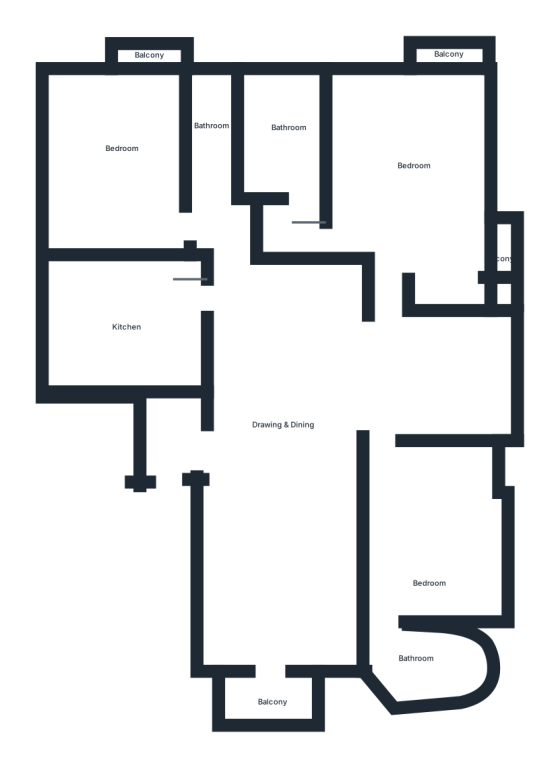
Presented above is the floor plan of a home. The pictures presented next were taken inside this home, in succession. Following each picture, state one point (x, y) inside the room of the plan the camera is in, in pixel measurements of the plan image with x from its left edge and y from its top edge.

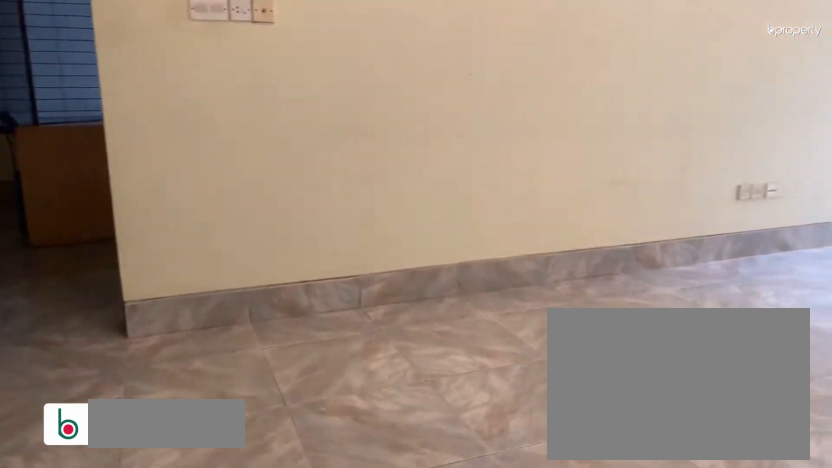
(284, 413)
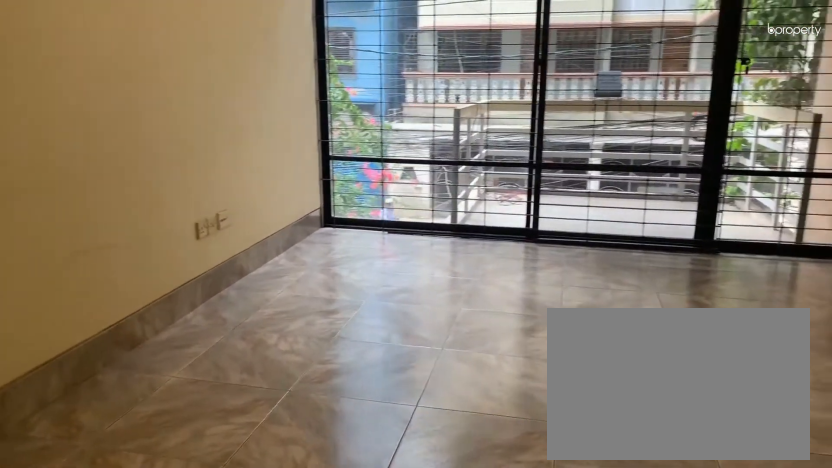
(284, 413)
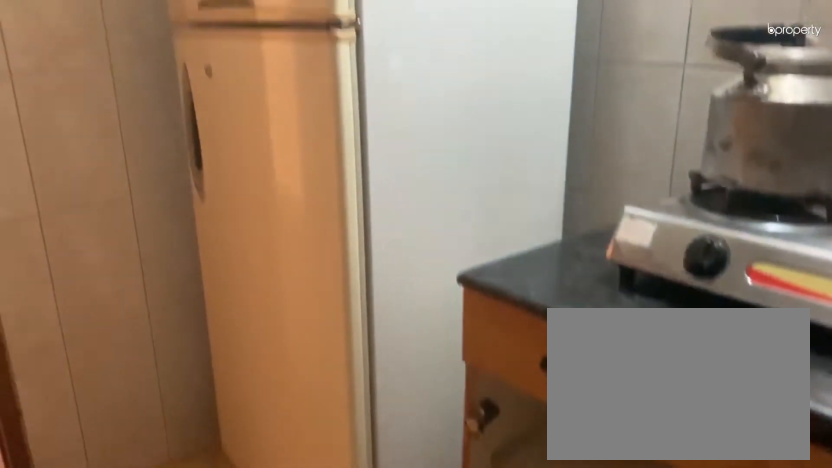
(123, 323)
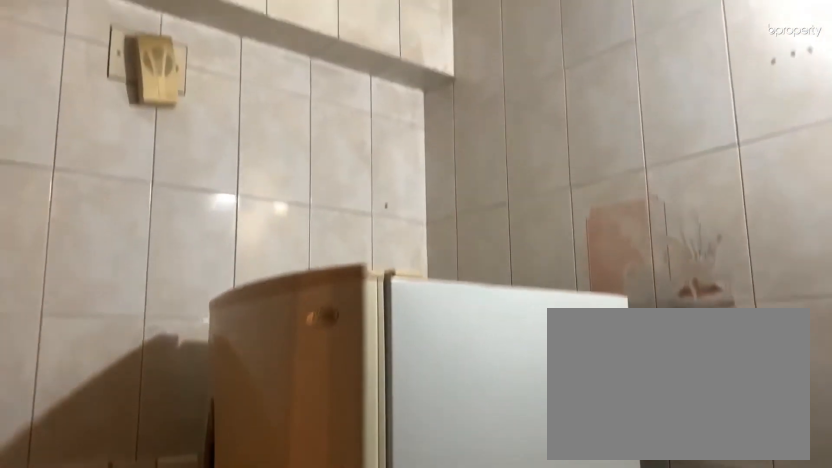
(123, 323)
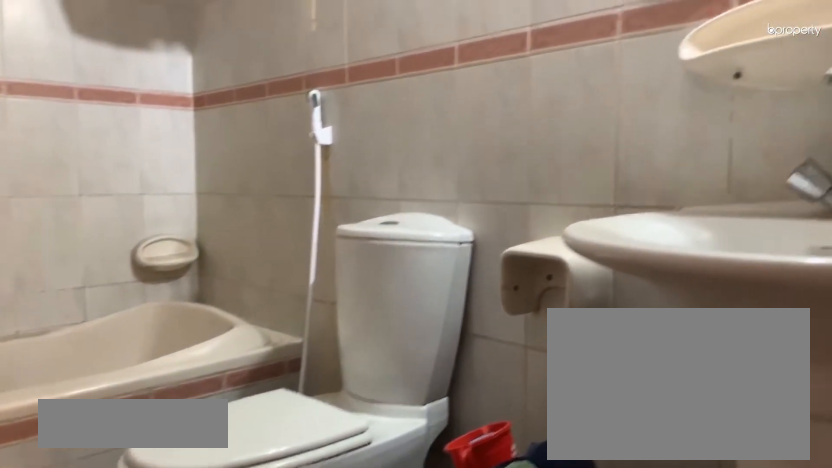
(217, 131)
